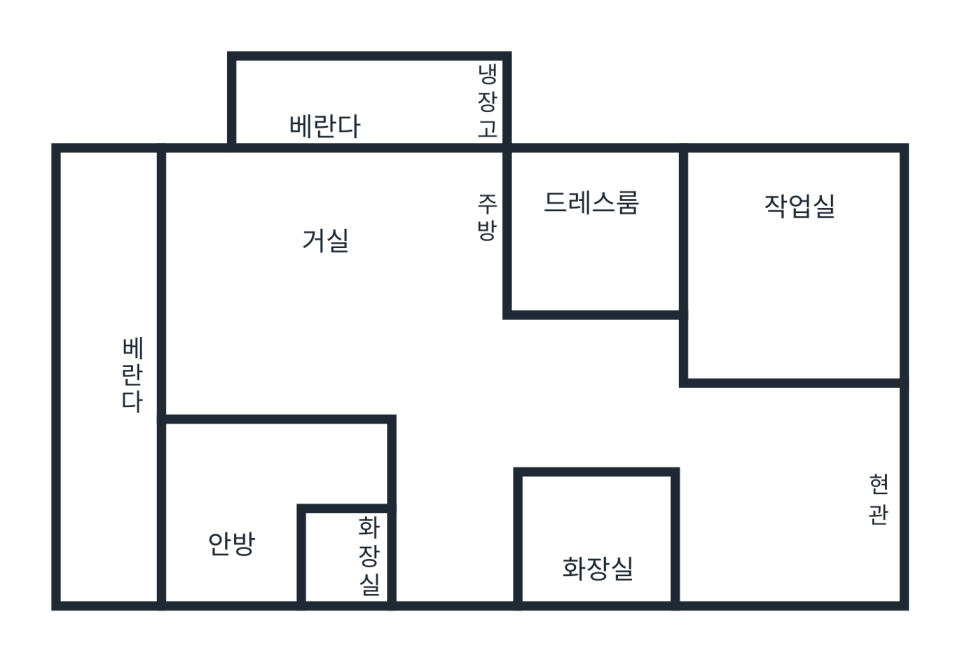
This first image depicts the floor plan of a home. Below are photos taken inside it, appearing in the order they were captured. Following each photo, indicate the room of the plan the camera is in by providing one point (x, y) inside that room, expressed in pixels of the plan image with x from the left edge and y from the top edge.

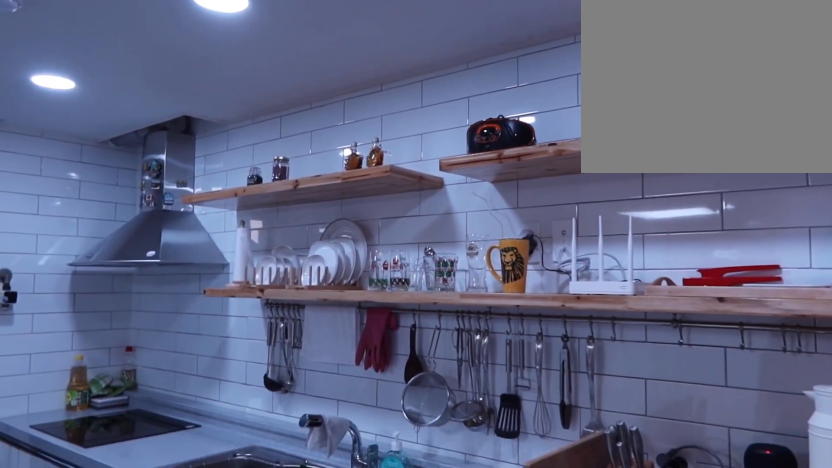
(422, 232)
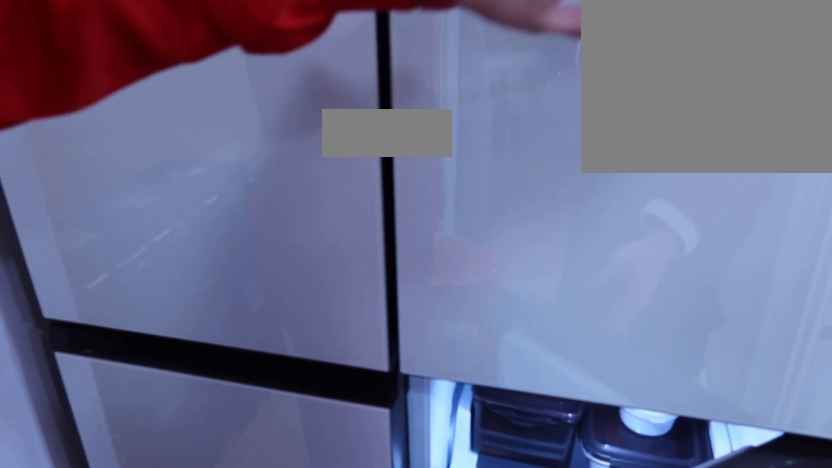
(445, 95)
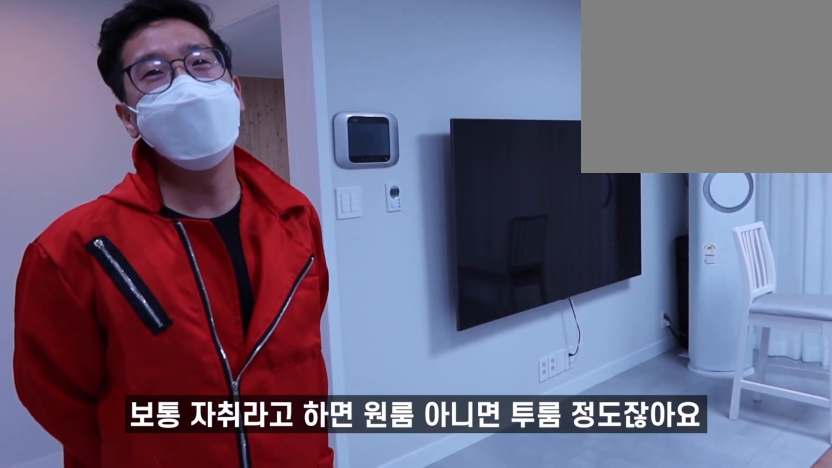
(326, 307)
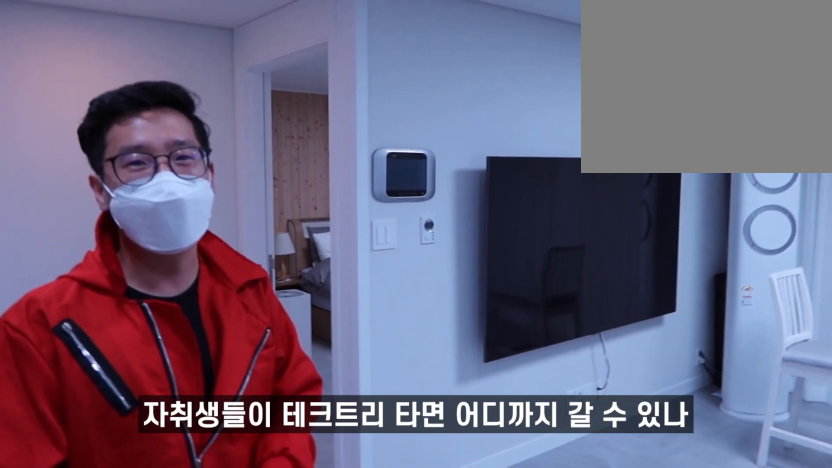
(324, 305)
